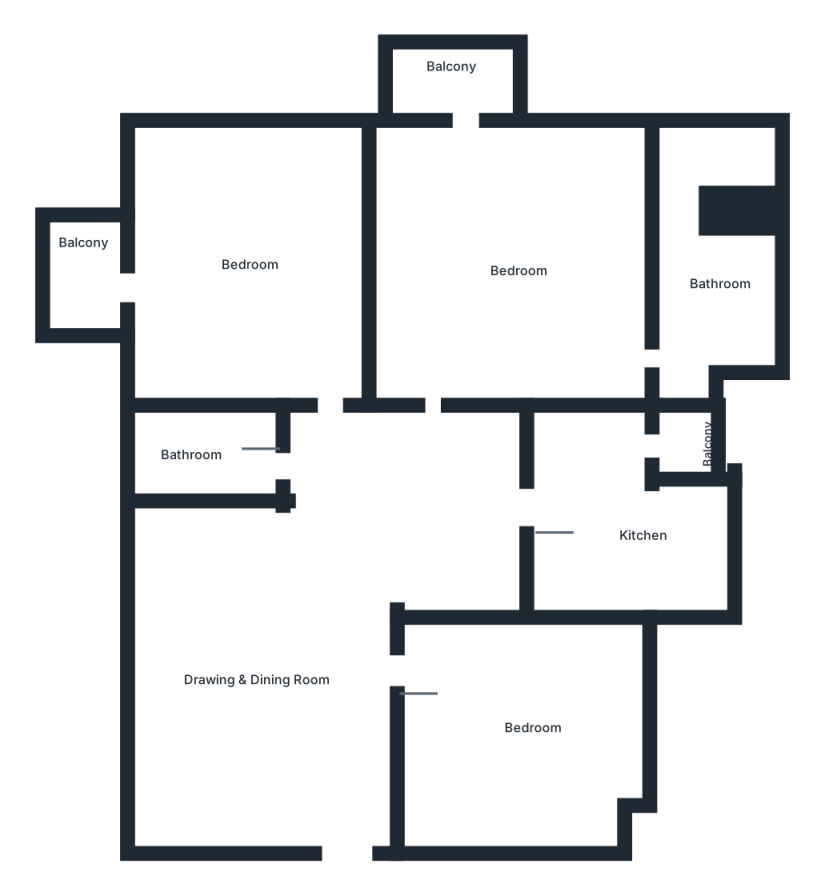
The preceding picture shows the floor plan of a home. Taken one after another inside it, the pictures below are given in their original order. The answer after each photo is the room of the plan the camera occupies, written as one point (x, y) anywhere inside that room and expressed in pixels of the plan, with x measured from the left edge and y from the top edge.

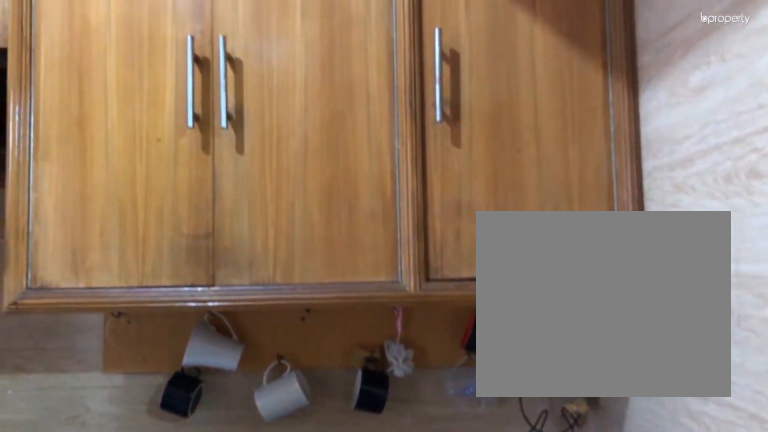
(592, 510)
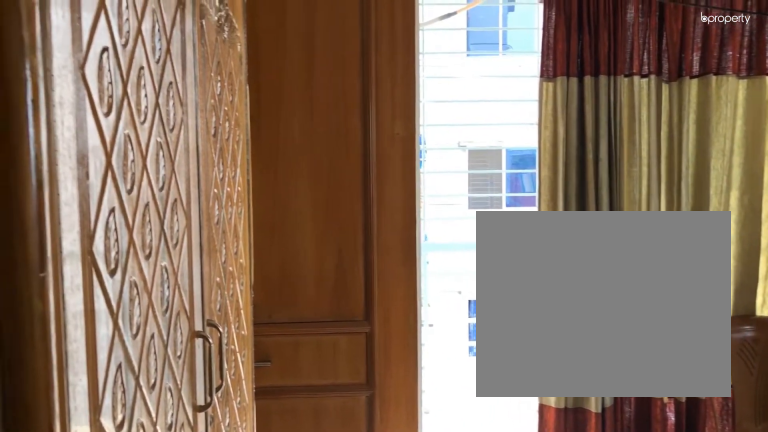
(262, 262)
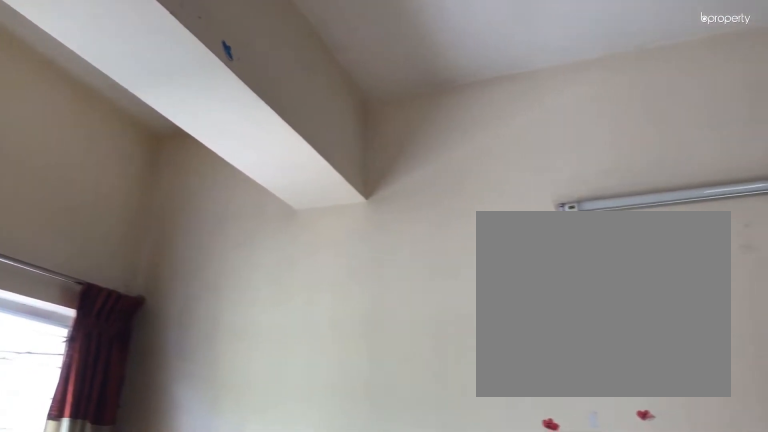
(262, 262)
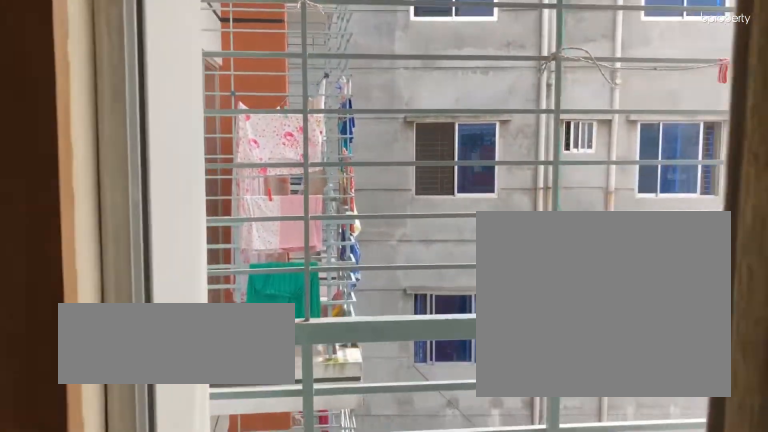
(90, 279)
